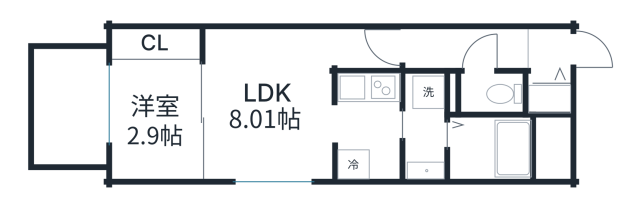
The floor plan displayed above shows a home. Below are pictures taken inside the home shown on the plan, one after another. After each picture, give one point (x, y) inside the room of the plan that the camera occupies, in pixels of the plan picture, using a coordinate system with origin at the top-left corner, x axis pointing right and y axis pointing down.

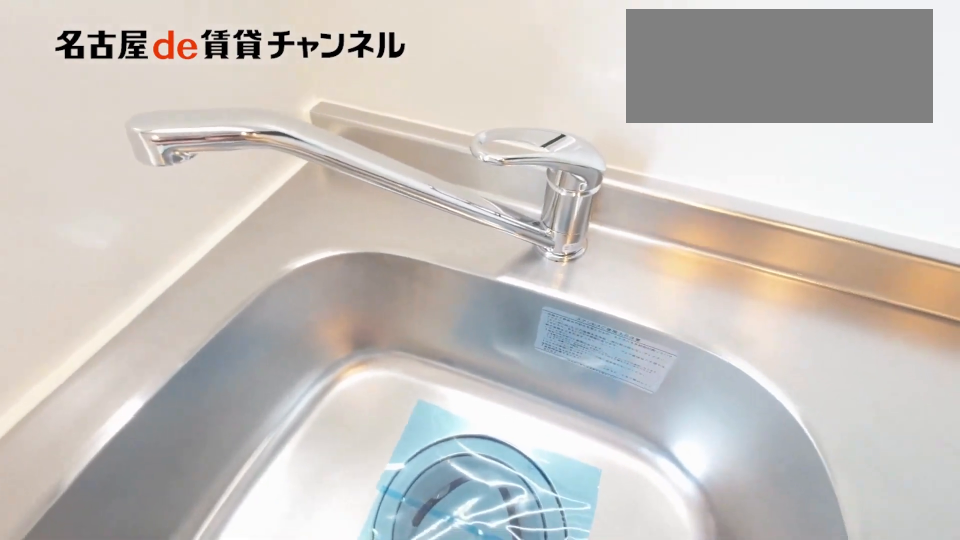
(368, 127)
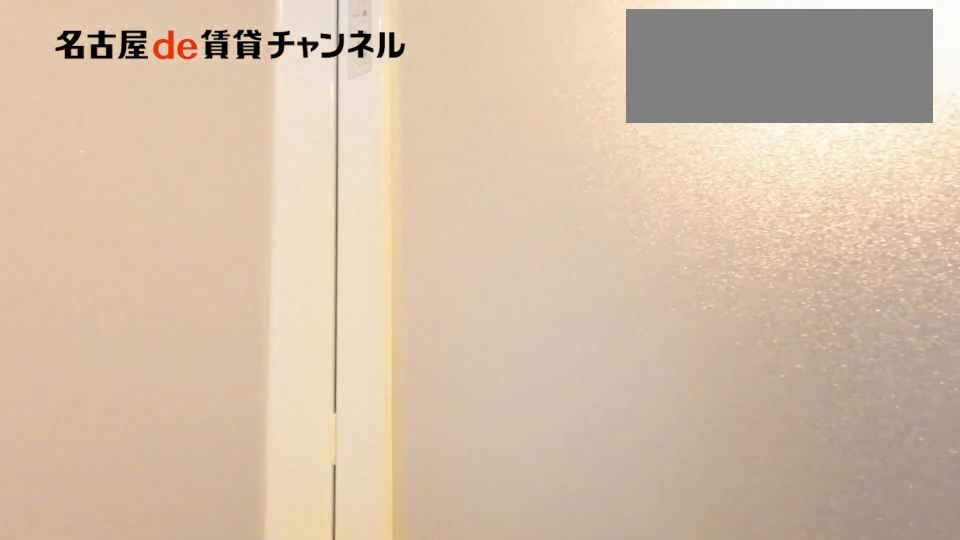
(424, 94)
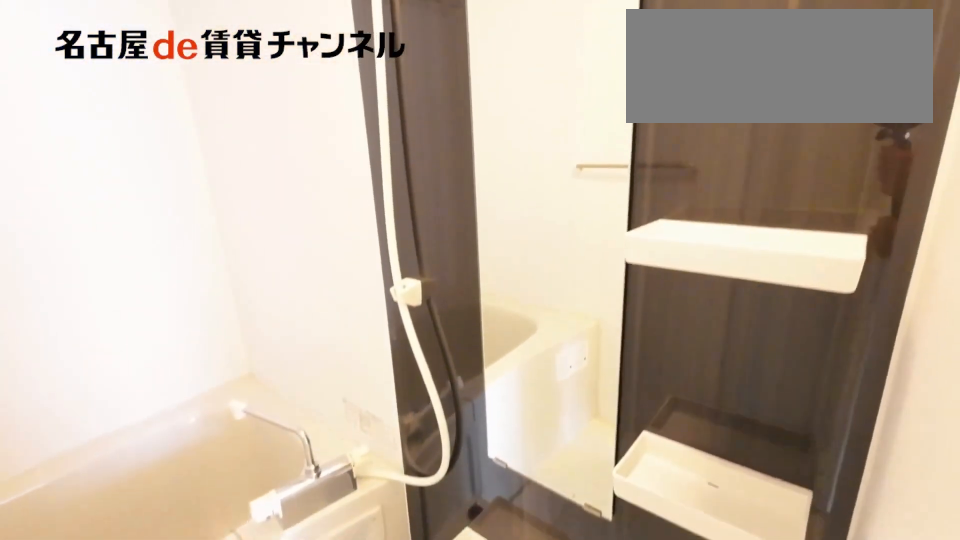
(491, 152)
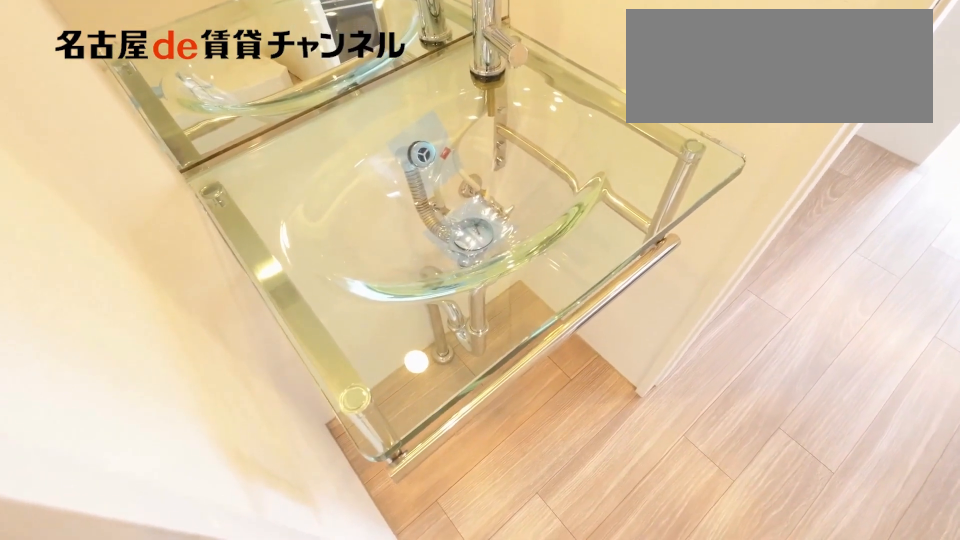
(426, 165)
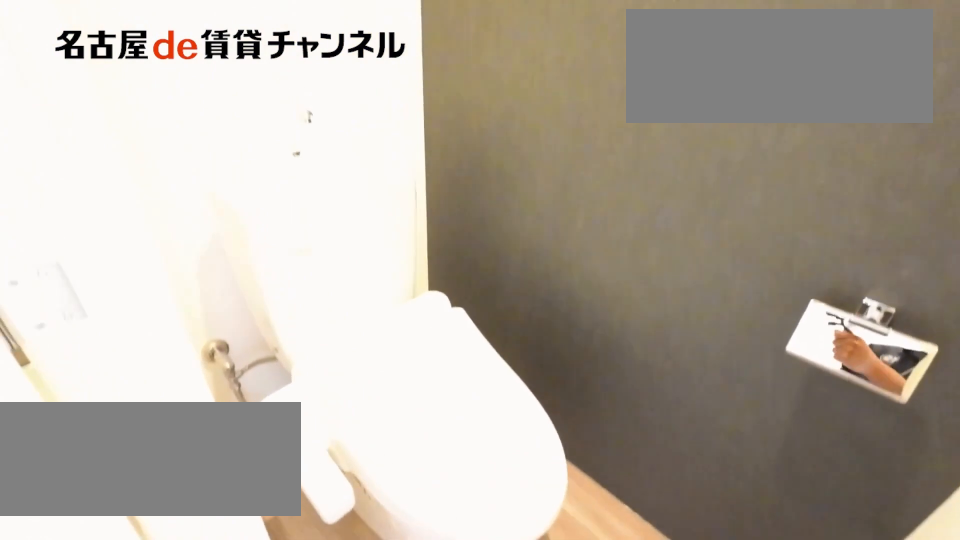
(487, 96)
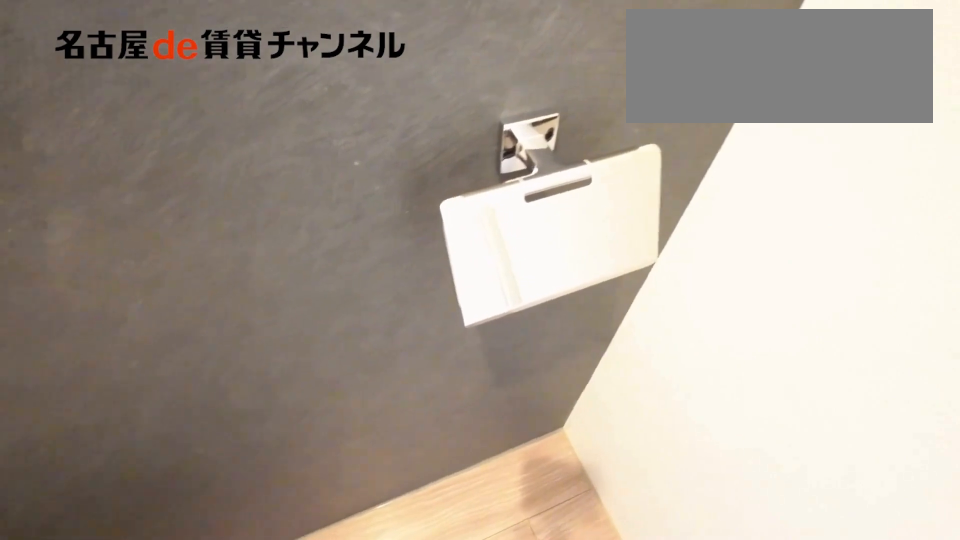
(487, 96)
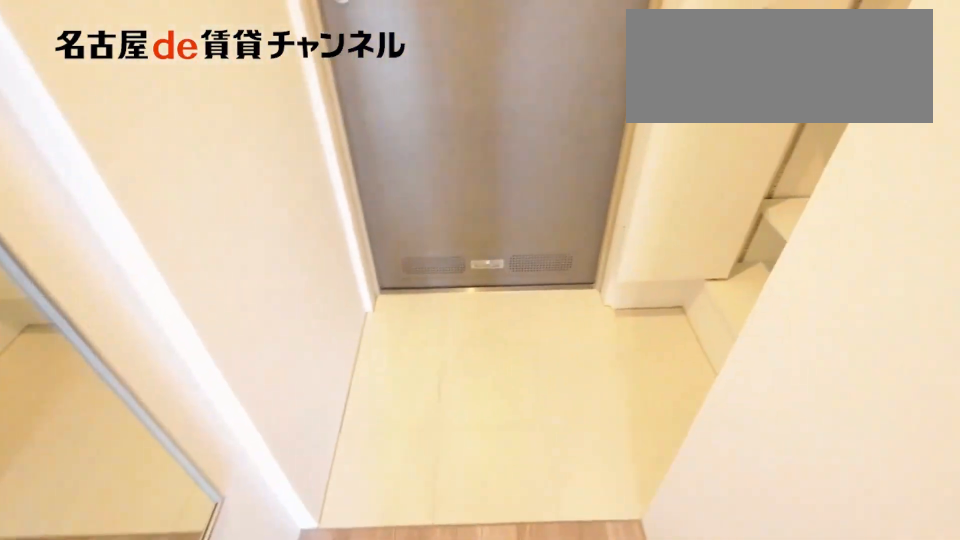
(551, 70)
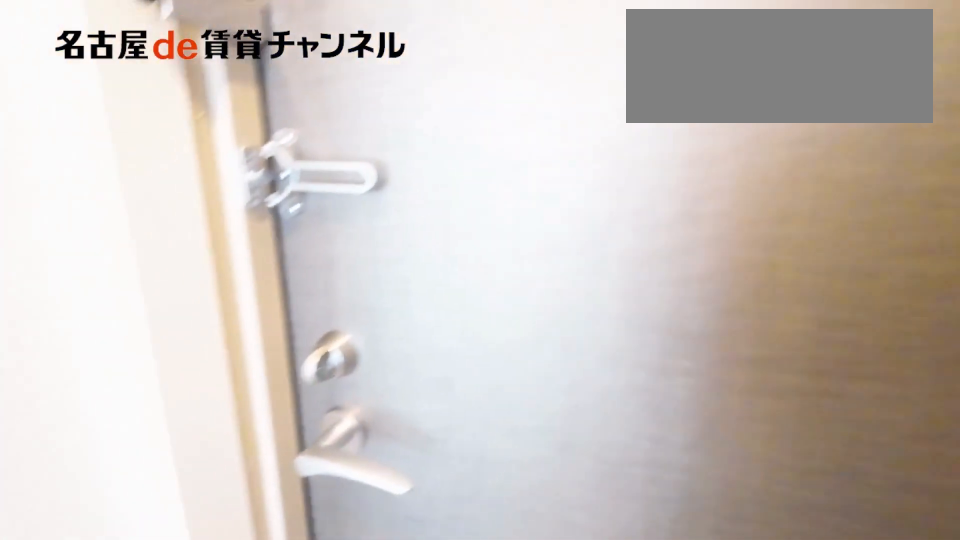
(551, 70)
